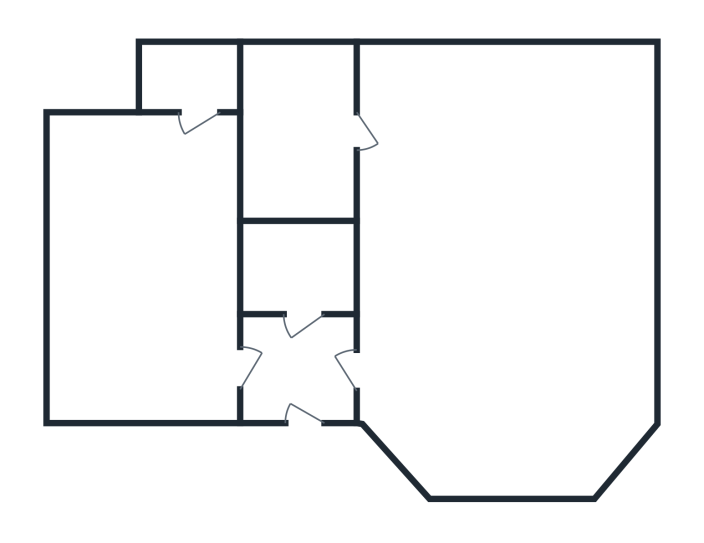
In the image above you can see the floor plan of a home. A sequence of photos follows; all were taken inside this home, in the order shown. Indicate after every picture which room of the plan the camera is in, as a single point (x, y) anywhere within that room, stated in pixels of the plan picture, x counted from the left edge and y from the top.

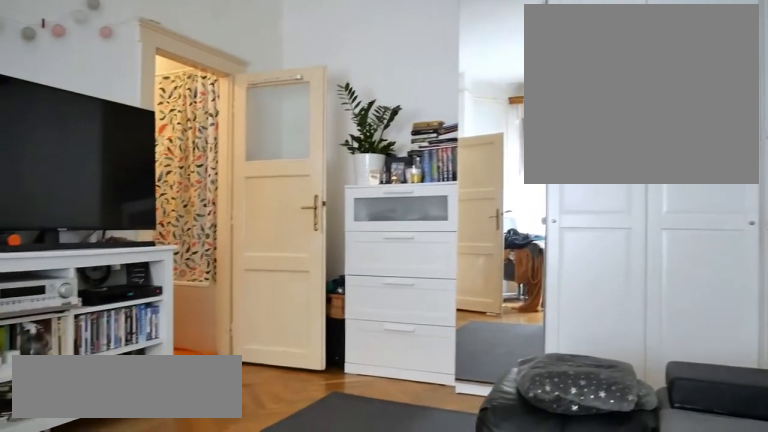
(437, 371)
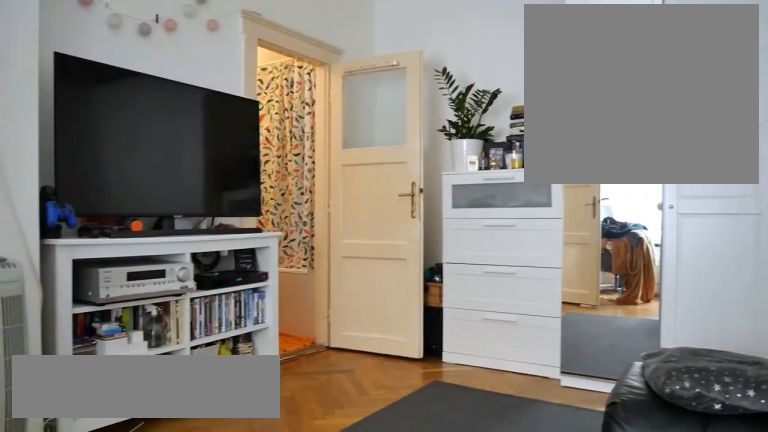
(436, 371)
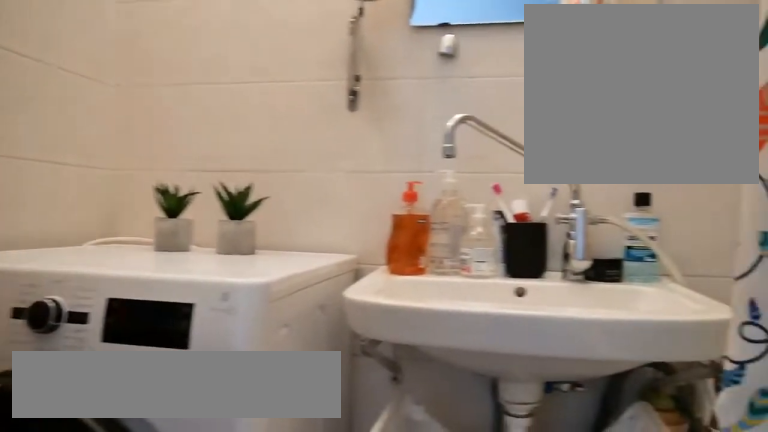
(339, 122)
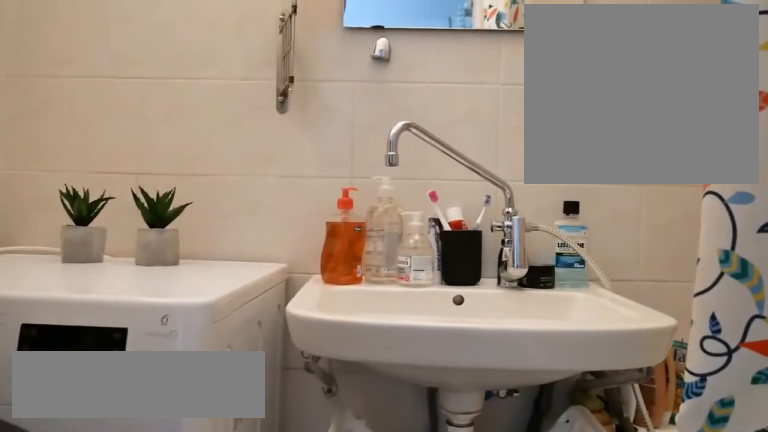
(338, 123)
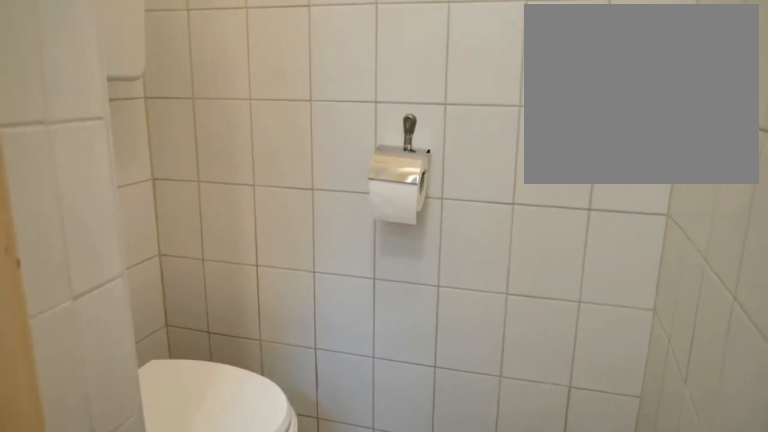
(302, 270)
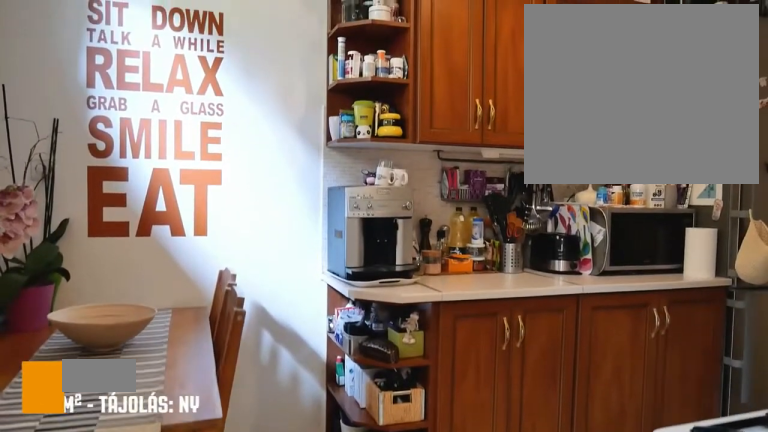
(161, 359)
